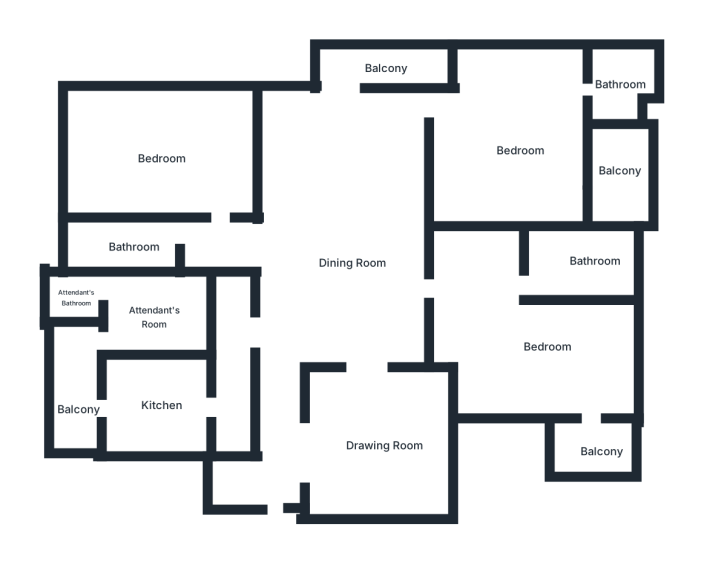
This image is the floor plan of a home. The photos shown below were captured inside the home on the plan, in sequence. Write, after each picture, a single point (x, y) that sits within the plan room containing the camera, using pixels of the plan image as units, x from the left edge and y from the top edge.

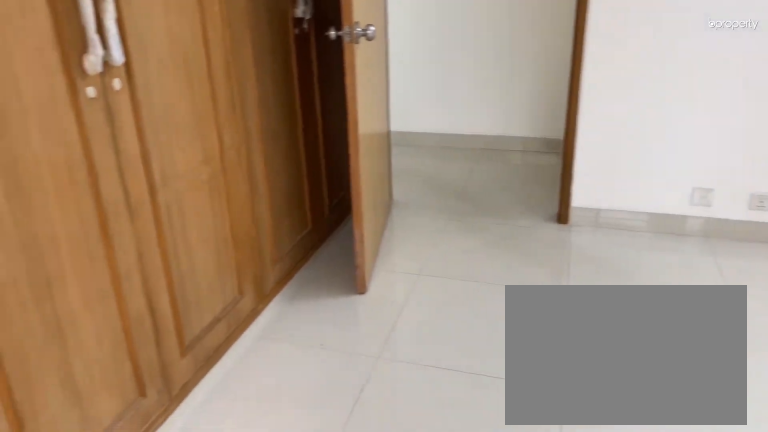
(161, 160)
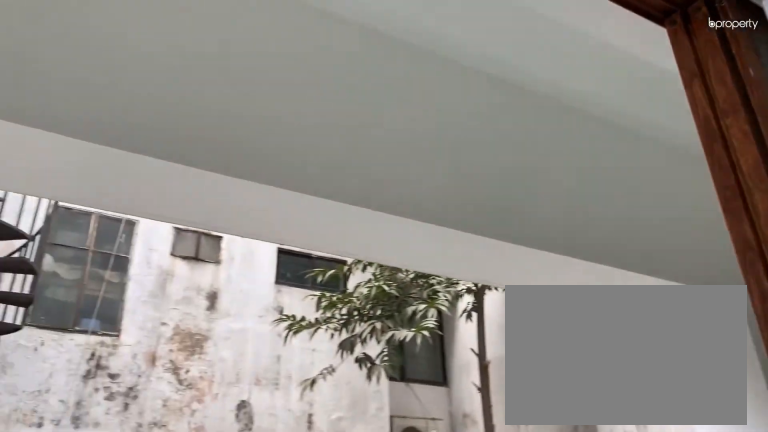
(382, 66)
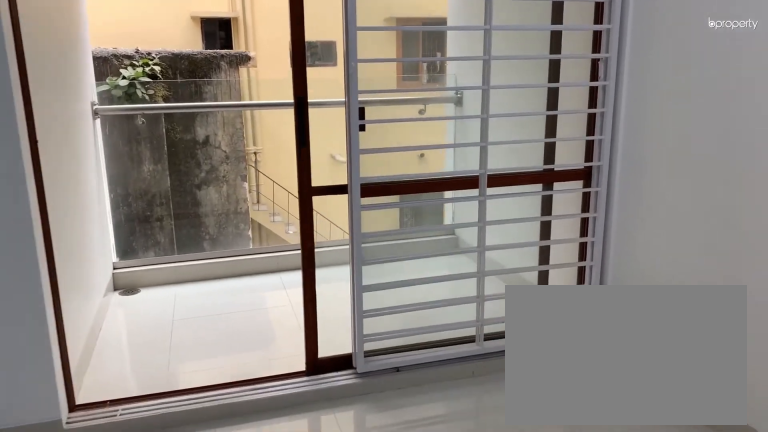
(522, 148)
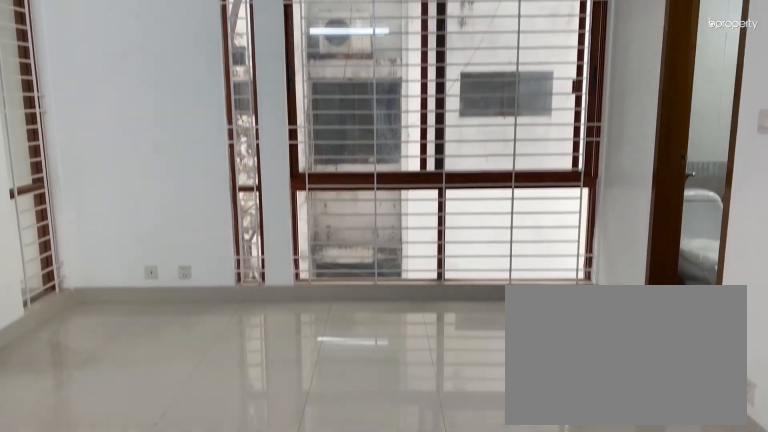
(522, 148)
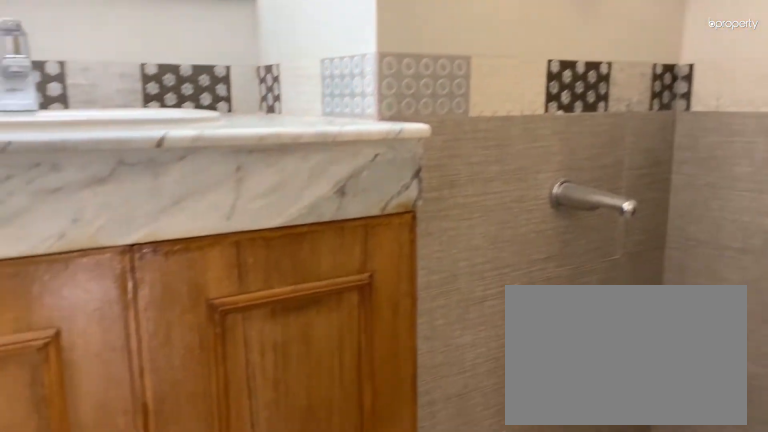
(622, 88)
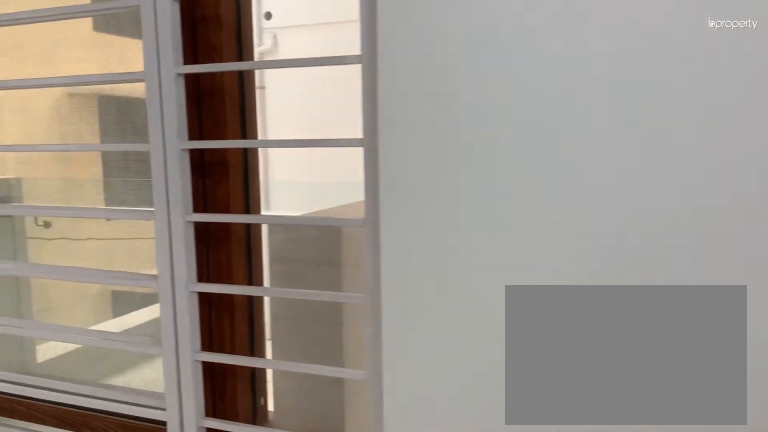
(548, 344)
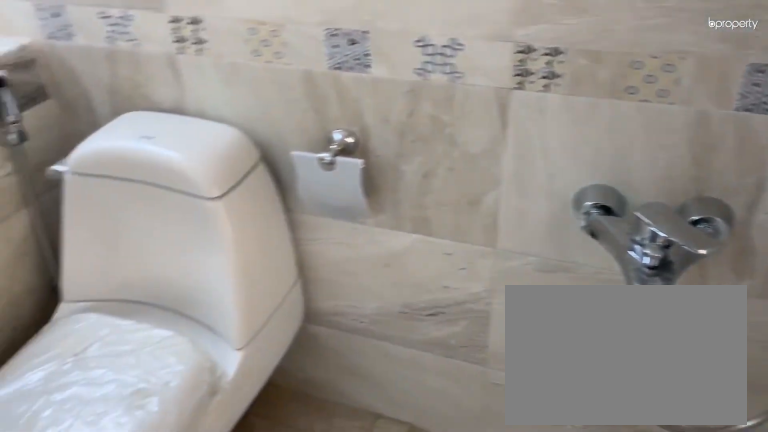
(592, 263)
